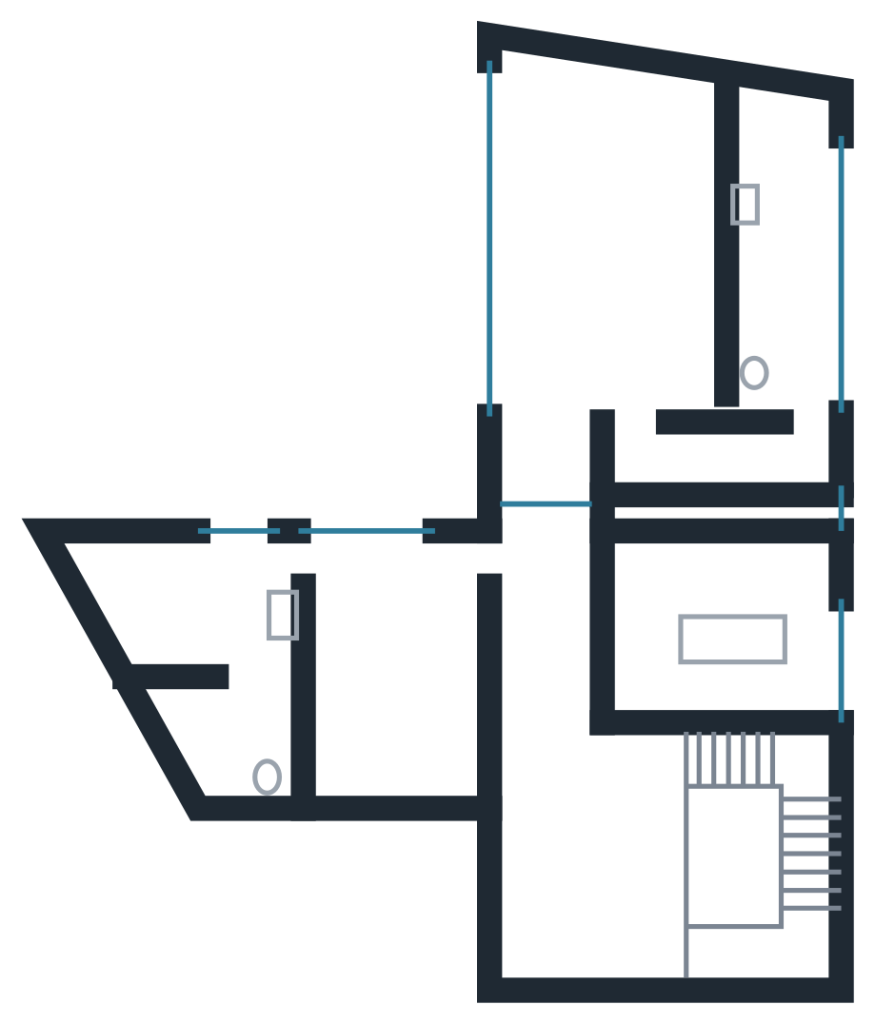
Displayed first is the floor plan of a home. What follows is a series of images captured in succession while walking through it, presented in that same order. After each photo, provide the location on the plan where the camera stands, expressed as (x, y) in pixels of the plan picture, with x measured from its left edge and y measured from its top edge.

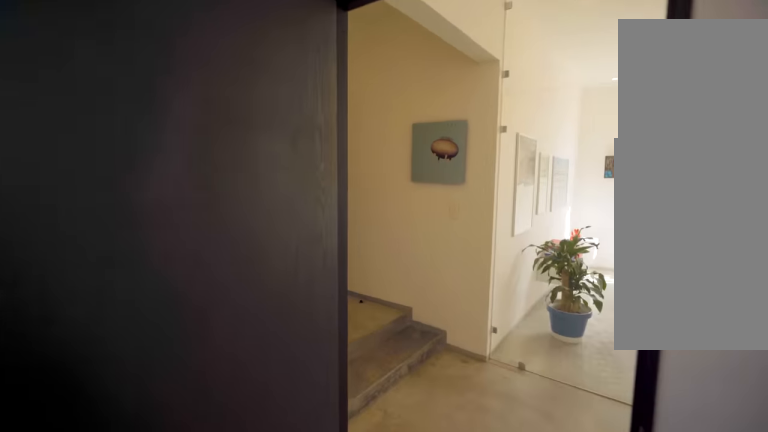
(397, 584)
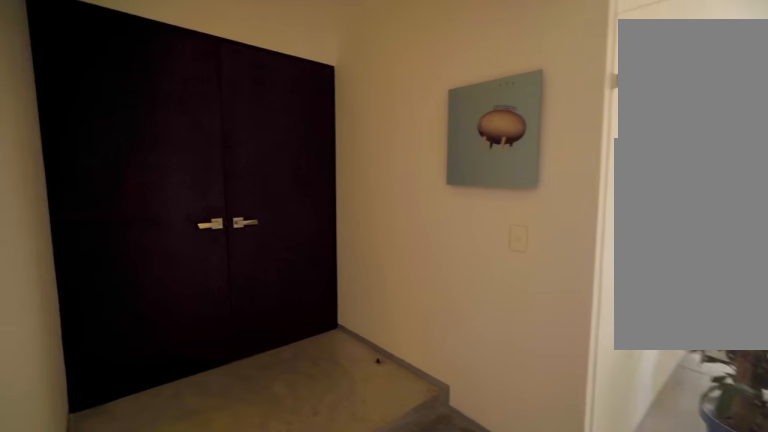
(430, 581)
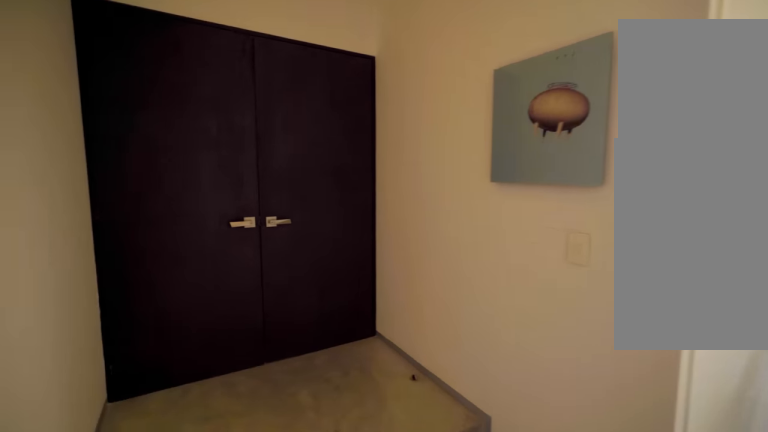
(477, 571)
